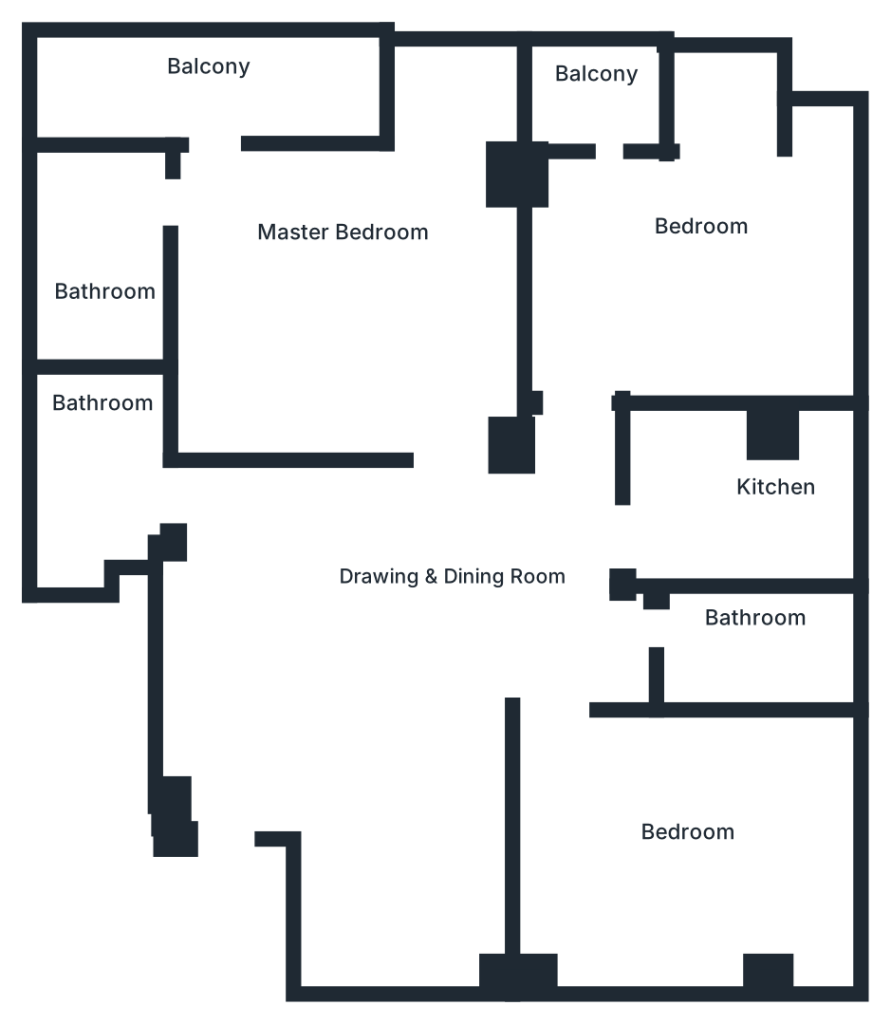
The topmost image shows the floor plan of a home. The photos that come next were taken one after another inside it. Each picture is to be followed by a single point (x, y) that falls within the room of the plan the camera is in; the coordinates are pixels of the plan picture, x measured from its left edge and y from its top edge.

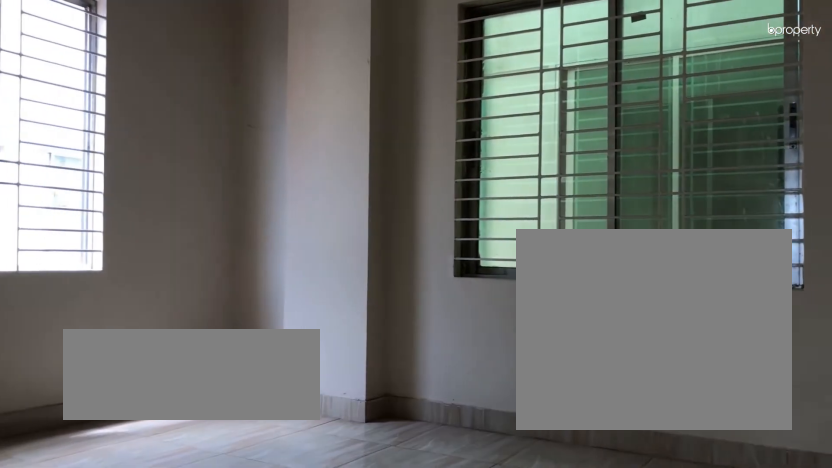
(696, 822)
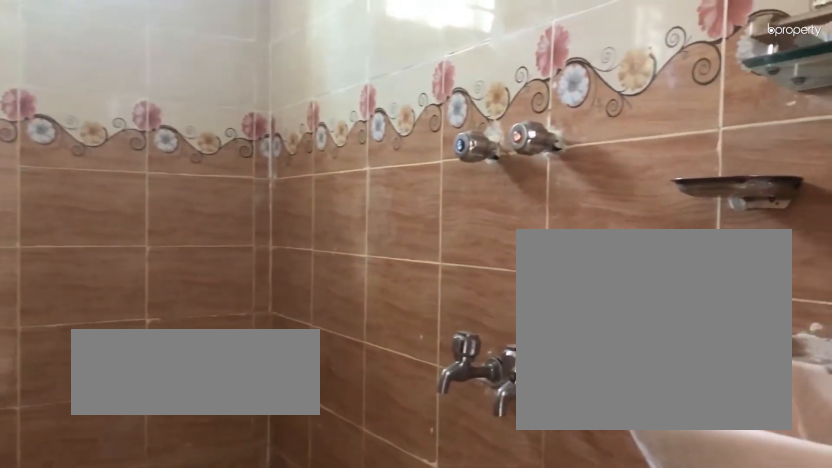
(767, 635)
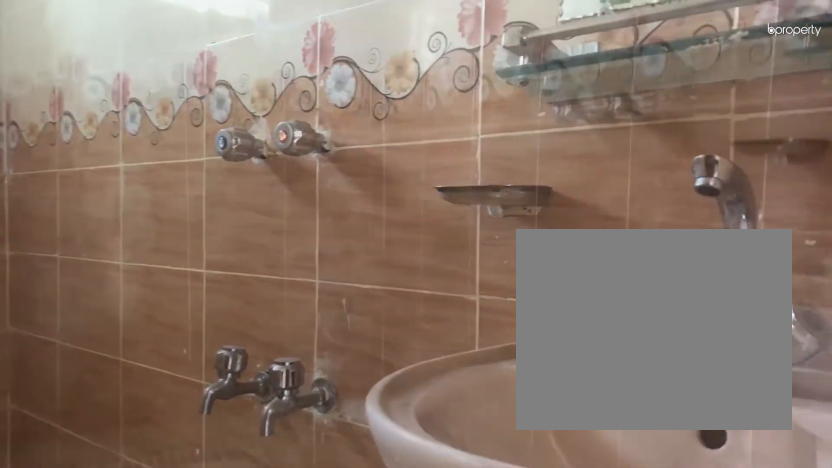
(767, 635)
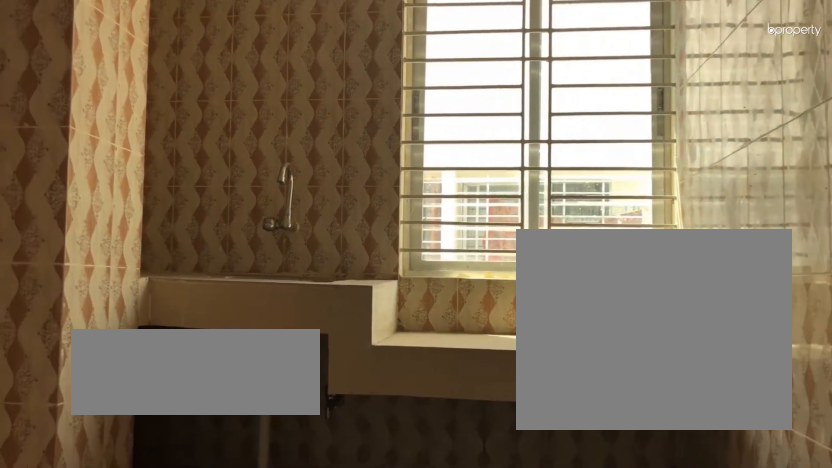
(767, 514)
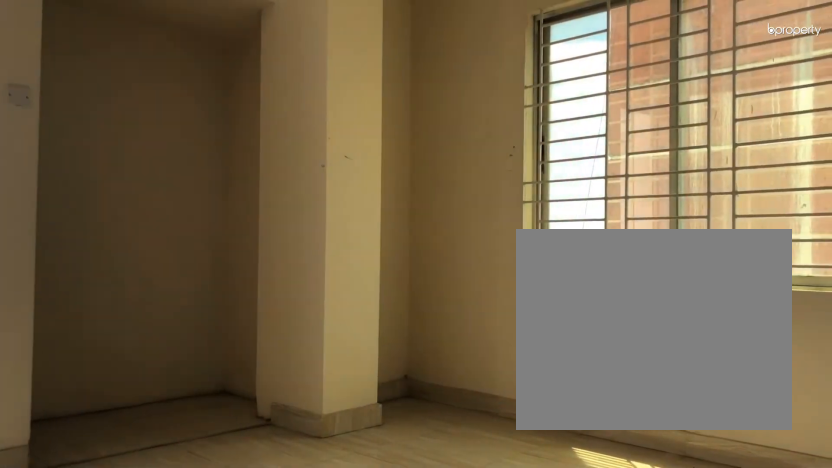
(715, 258)
